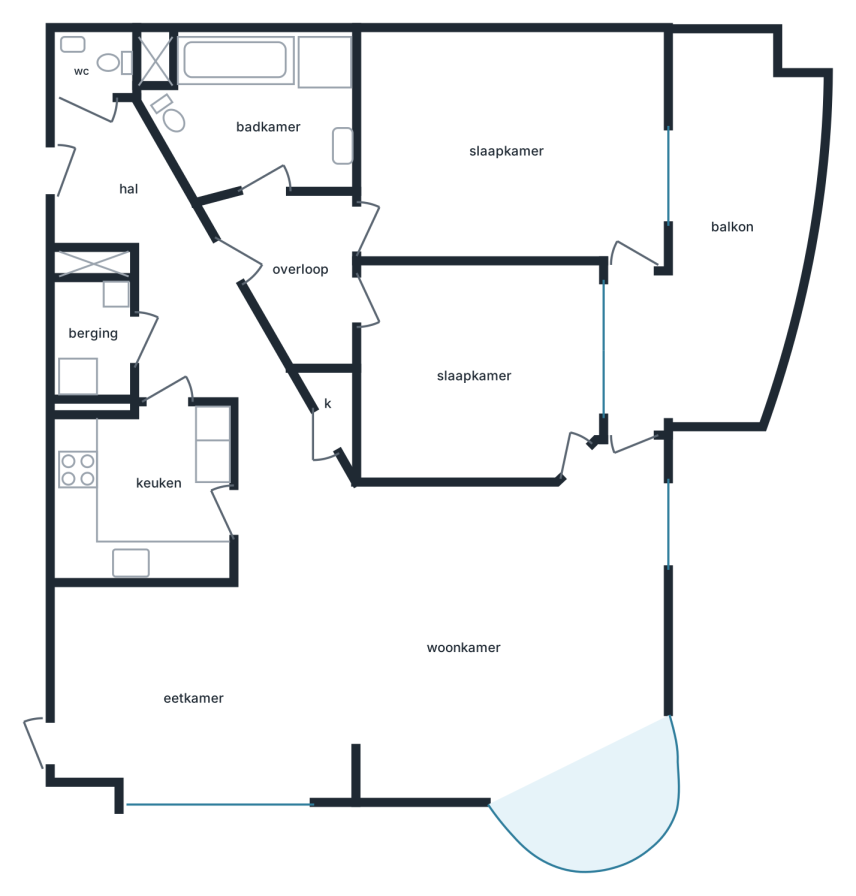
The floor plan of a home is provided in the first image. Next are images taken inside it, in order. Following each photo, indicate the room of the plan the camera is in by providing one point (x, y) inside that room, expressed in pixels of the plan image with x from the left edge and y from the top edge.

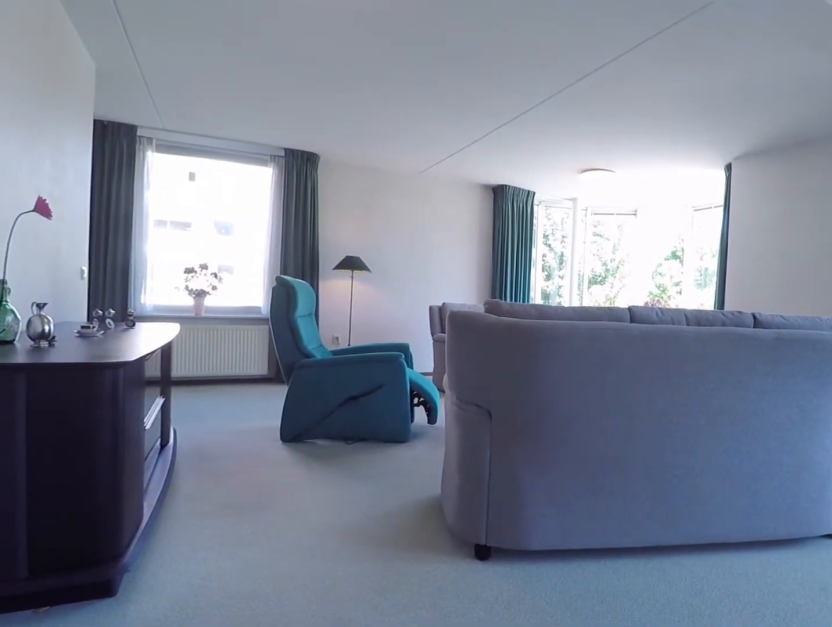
(91, 665)
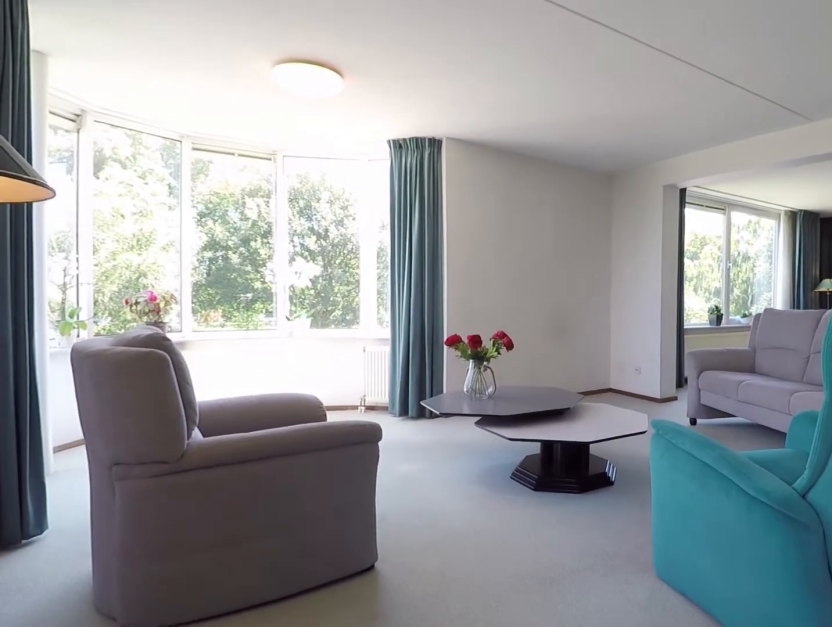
(226, 787)
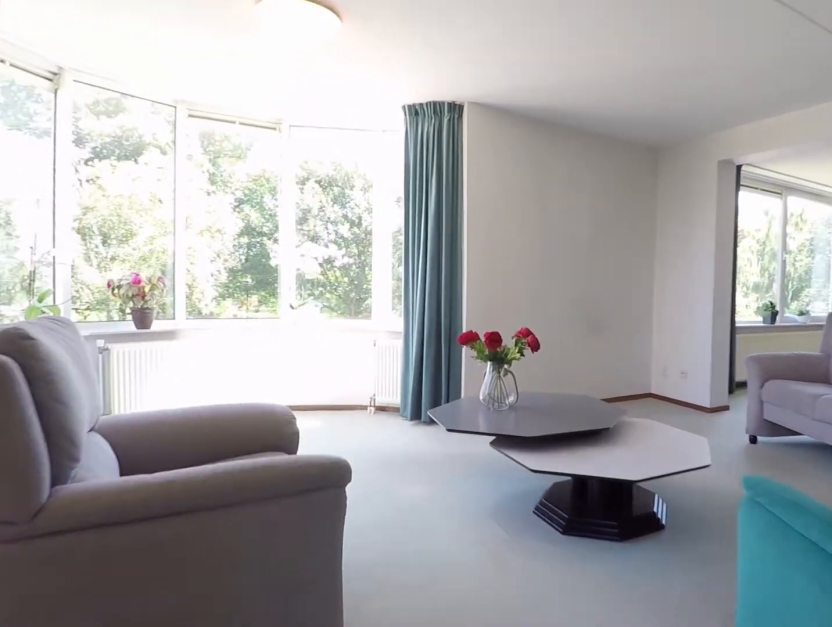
(95, 659)
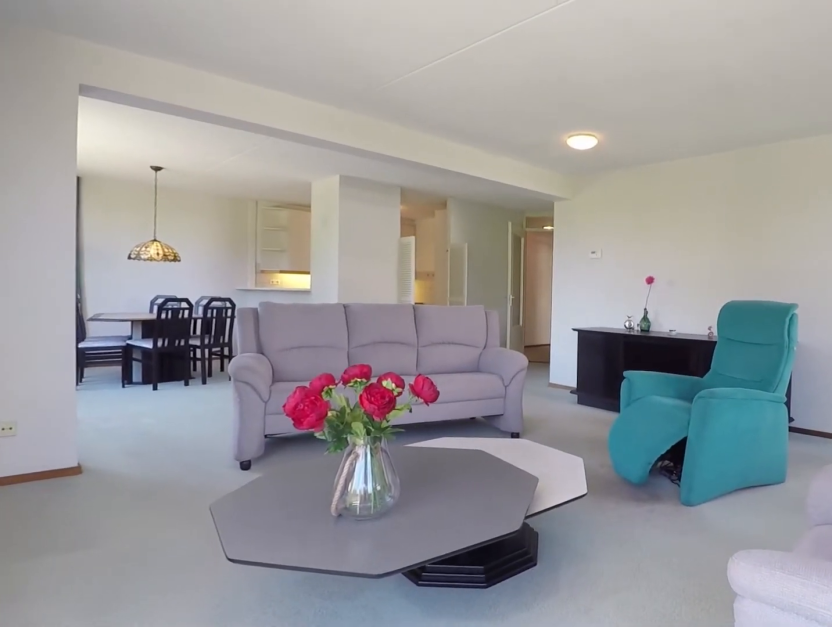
(96, 670)
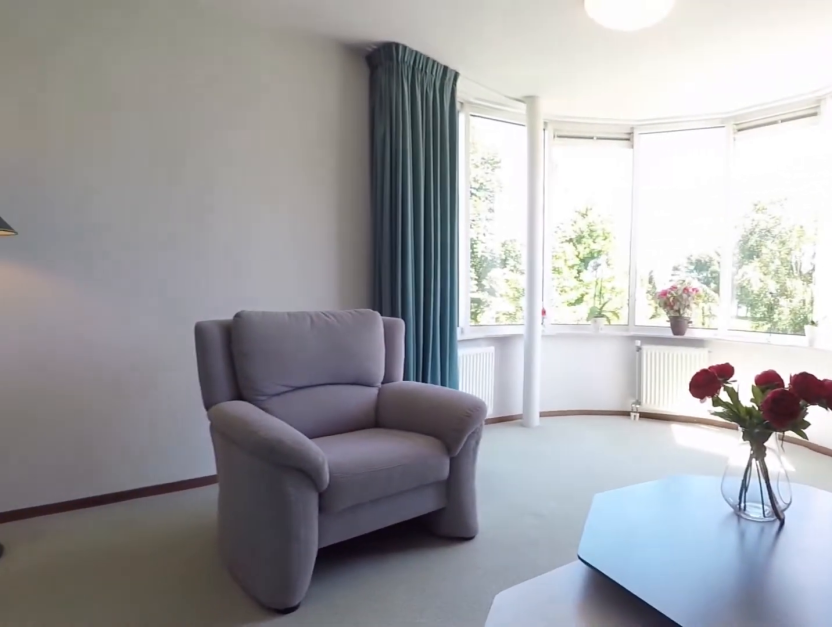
(233, 788)
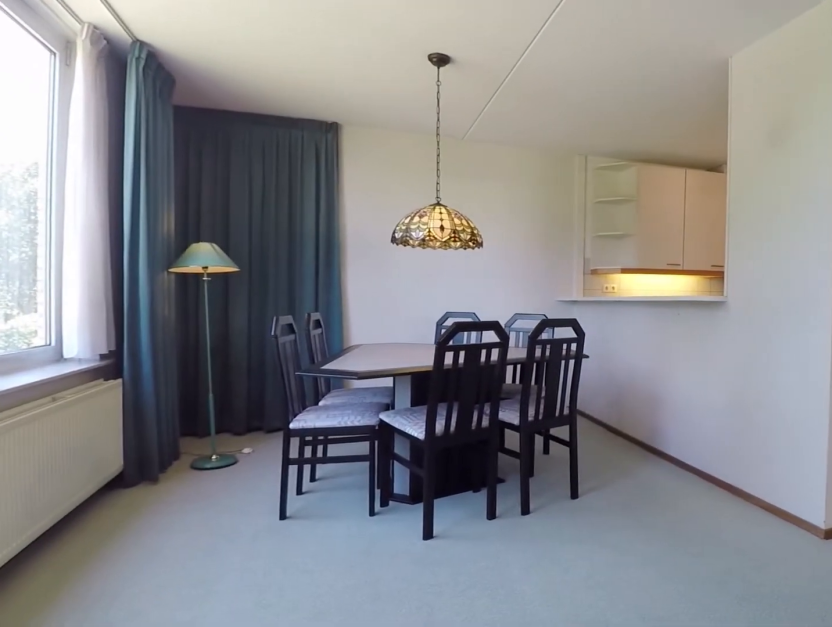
(91, 657)
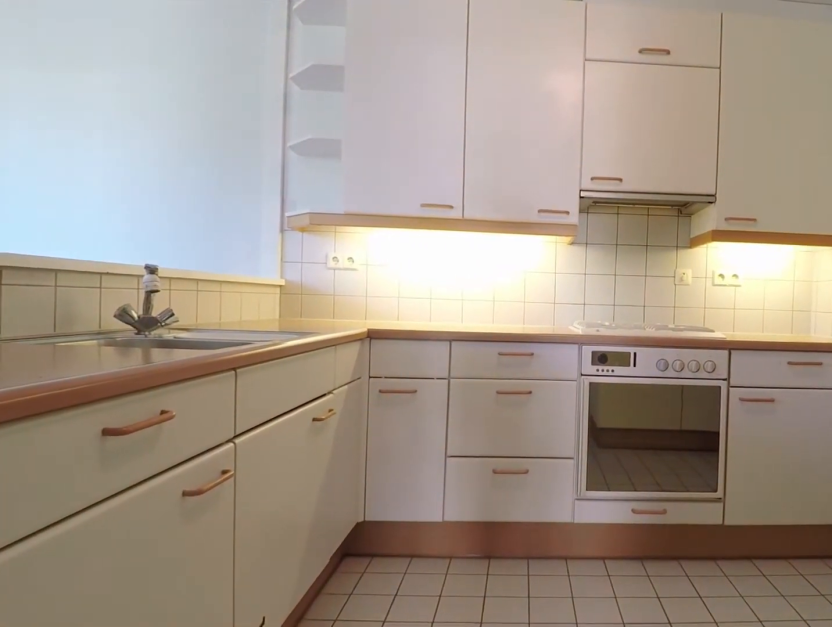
(118, 531)
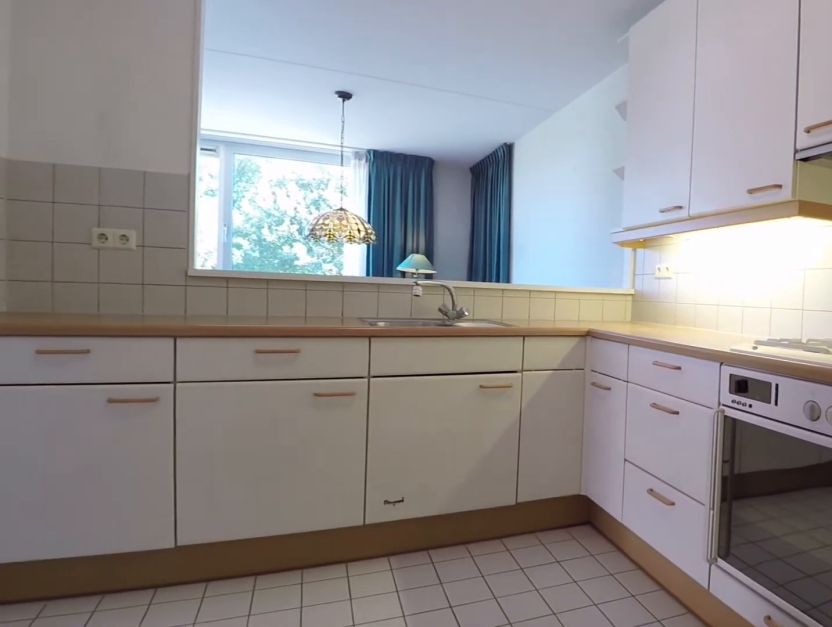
(118, 531)
